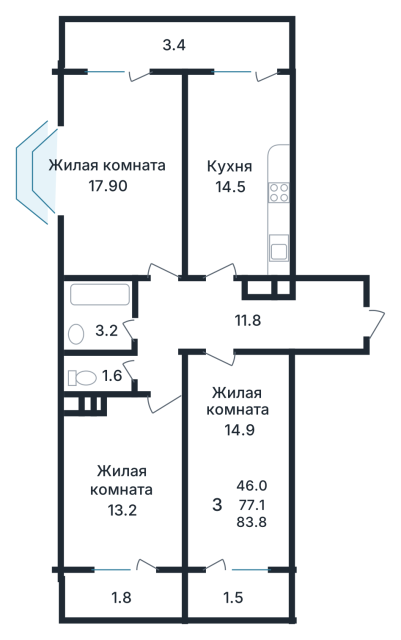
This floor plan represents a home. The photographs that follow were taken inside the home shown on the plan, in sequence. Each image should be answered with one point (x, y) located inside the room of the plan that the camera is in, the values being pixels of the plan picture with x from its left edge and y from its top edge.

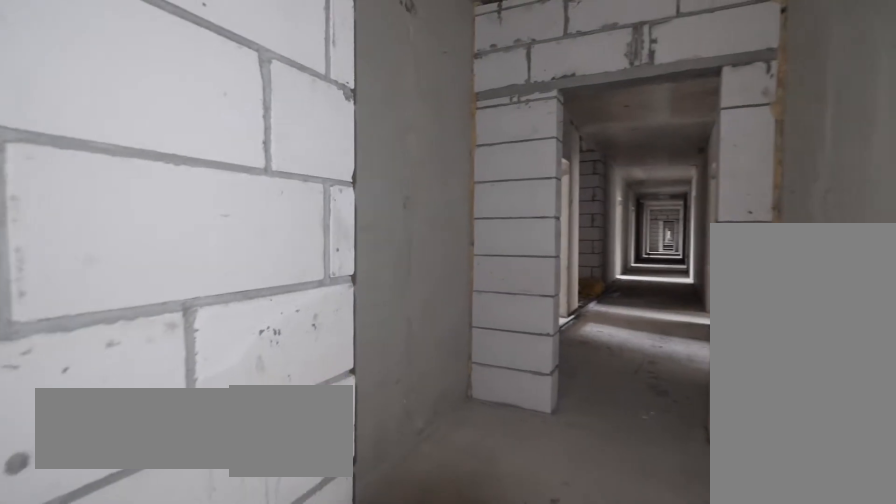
(236, 323)
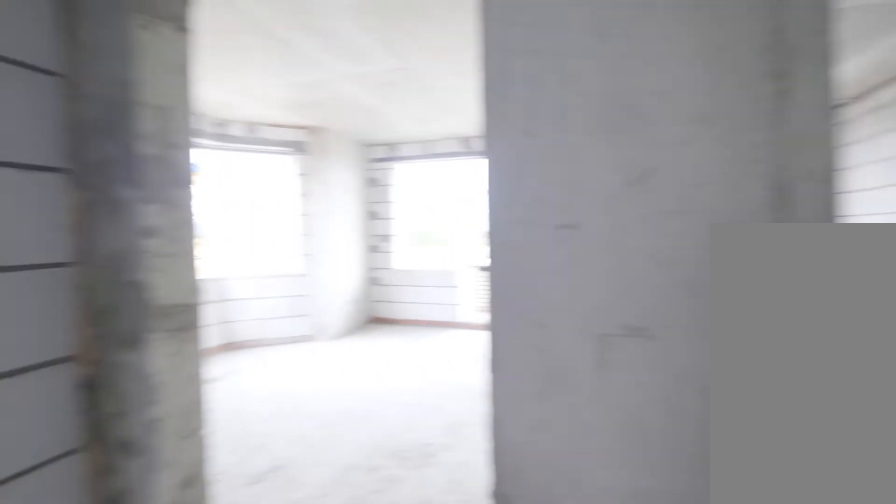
(236, 323)
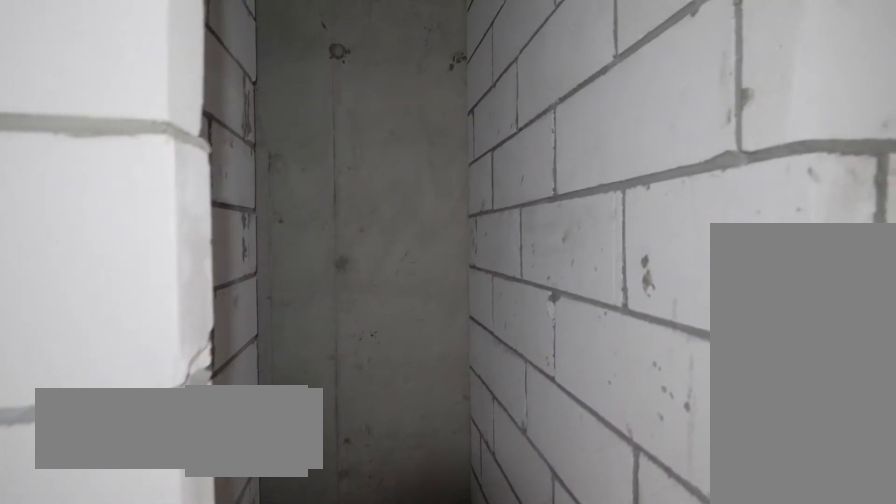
(100, 374)
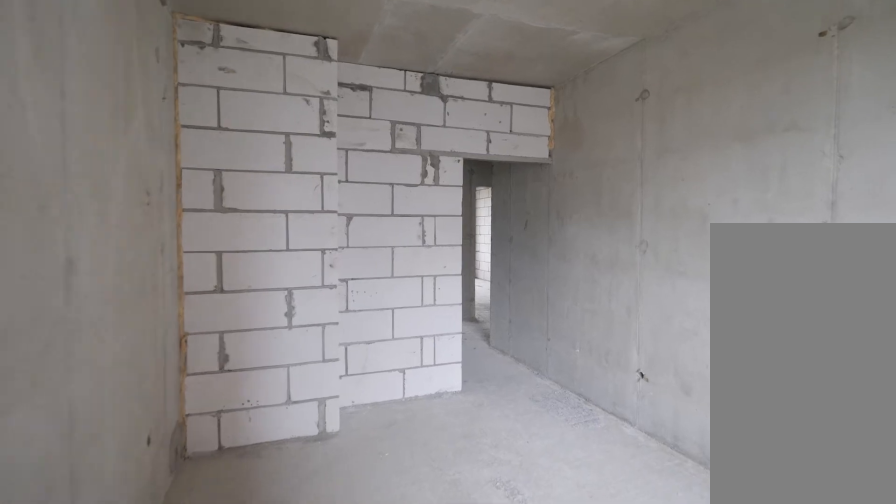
(126, 483)
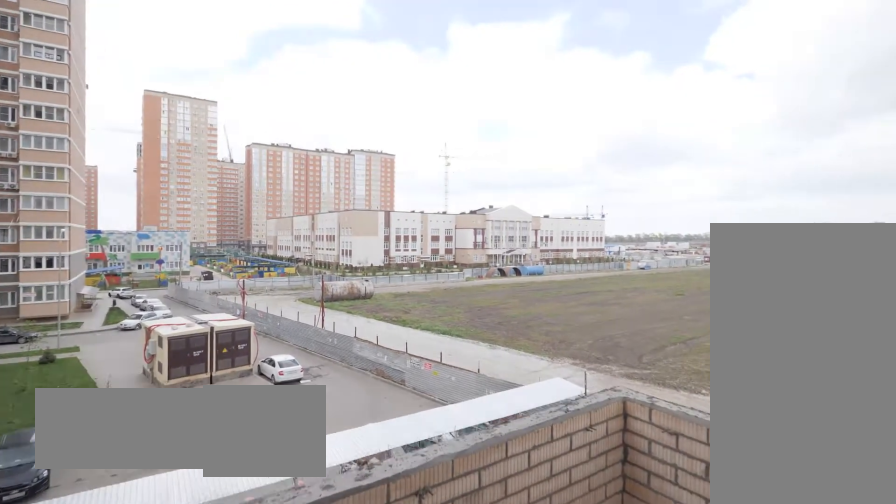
(124, 596)
